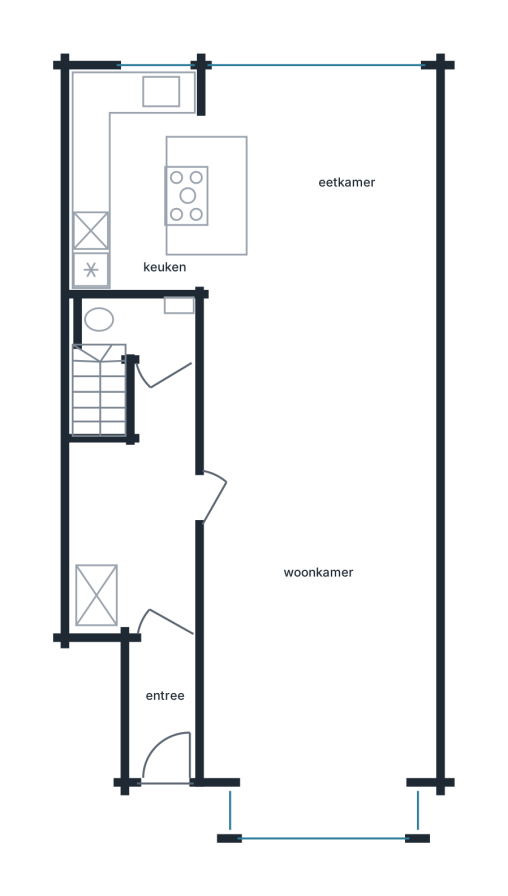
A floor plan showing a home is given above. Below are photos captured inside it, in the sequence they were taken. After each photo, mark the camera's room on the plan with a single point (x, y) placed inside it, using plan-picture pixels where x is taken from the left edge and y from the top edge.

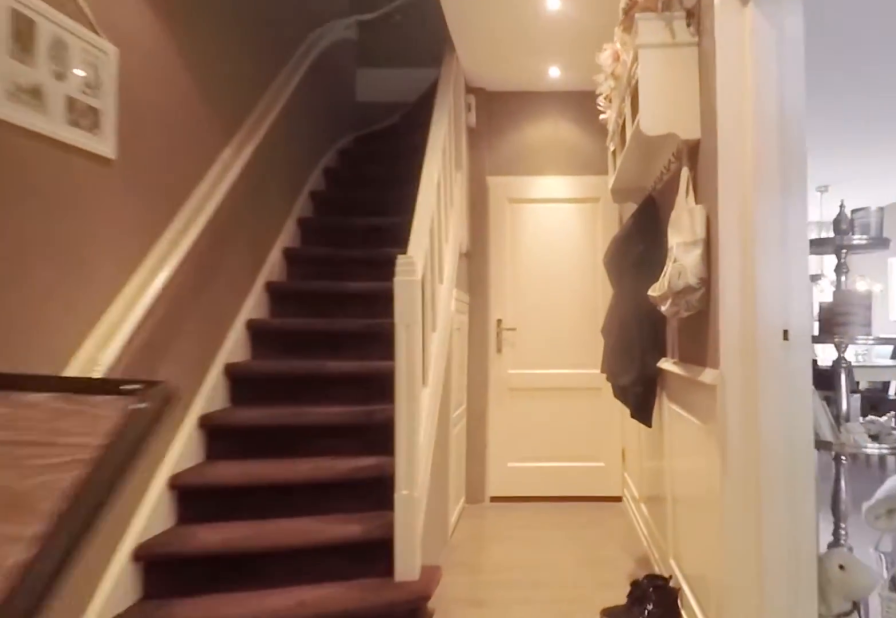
(145, 559)
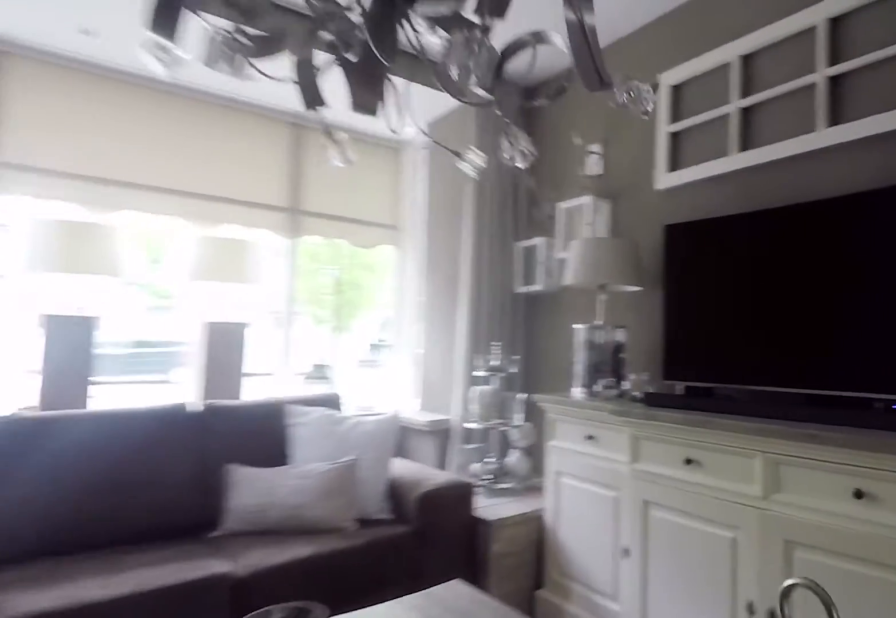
(317, 431)
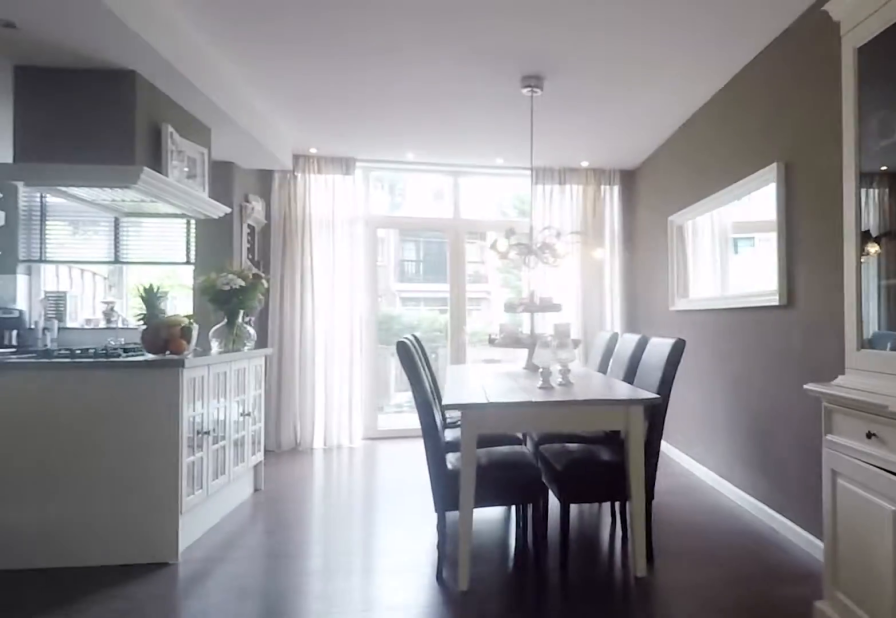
(317, 431)
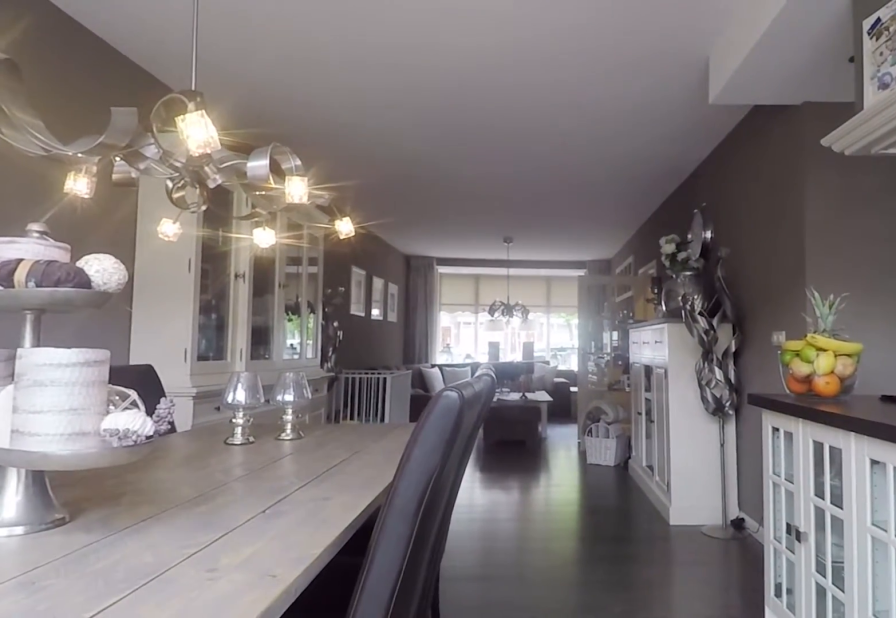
(220, 152)
